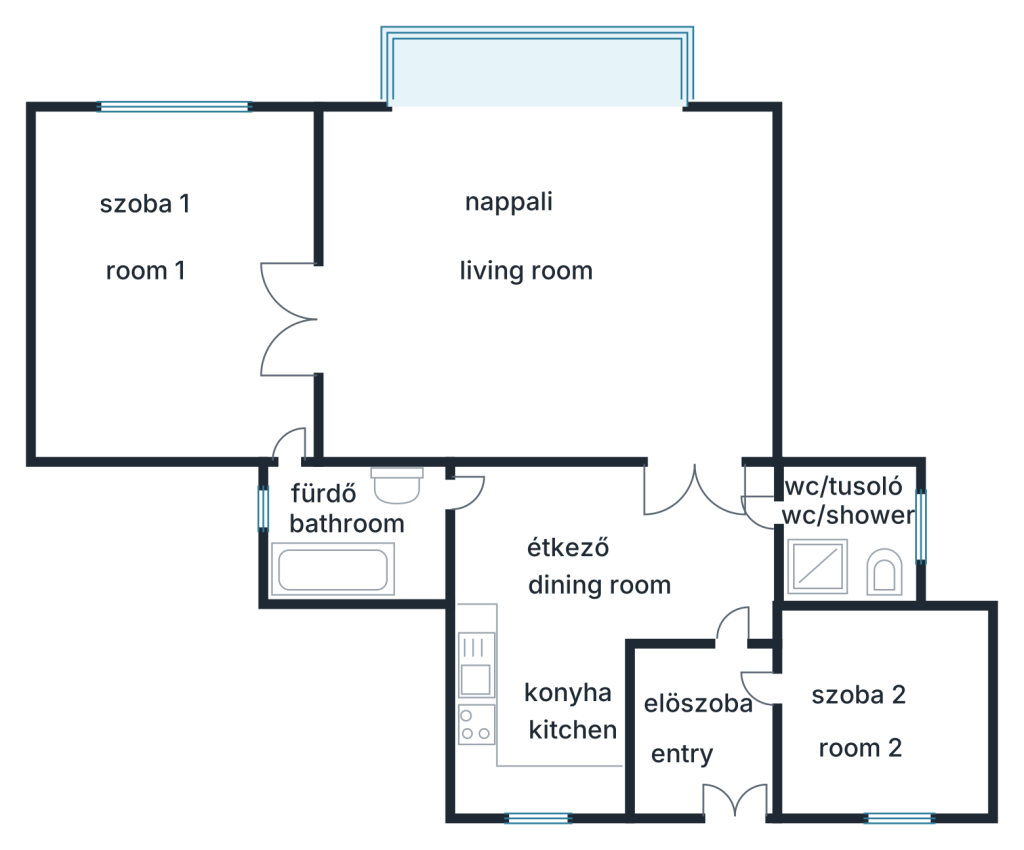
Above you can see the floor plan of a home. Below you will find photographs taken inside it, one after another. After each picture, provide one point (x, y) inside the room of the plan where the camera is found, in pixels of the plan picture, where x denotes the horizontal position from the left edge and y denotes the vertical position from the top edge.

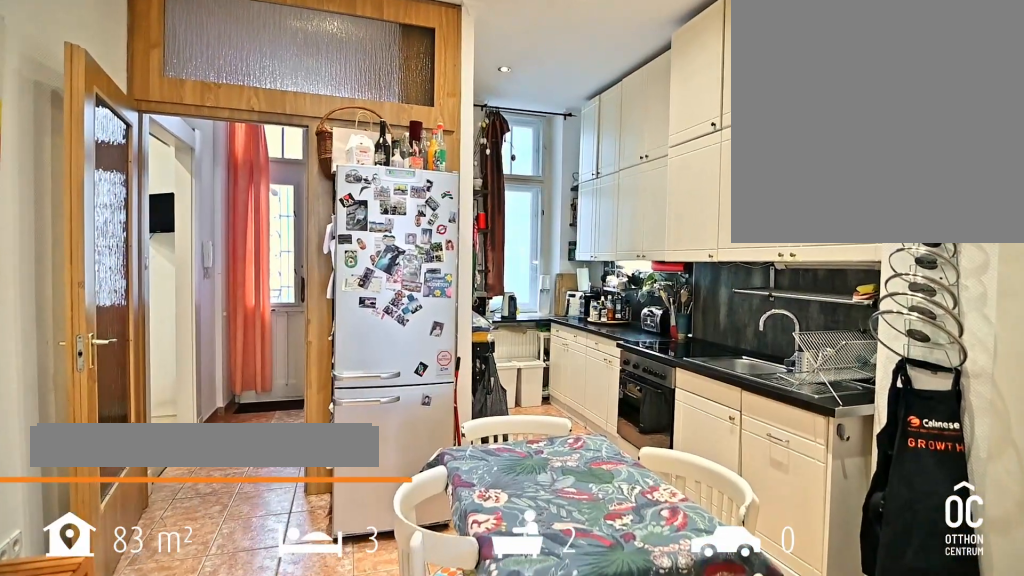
(553, 633)
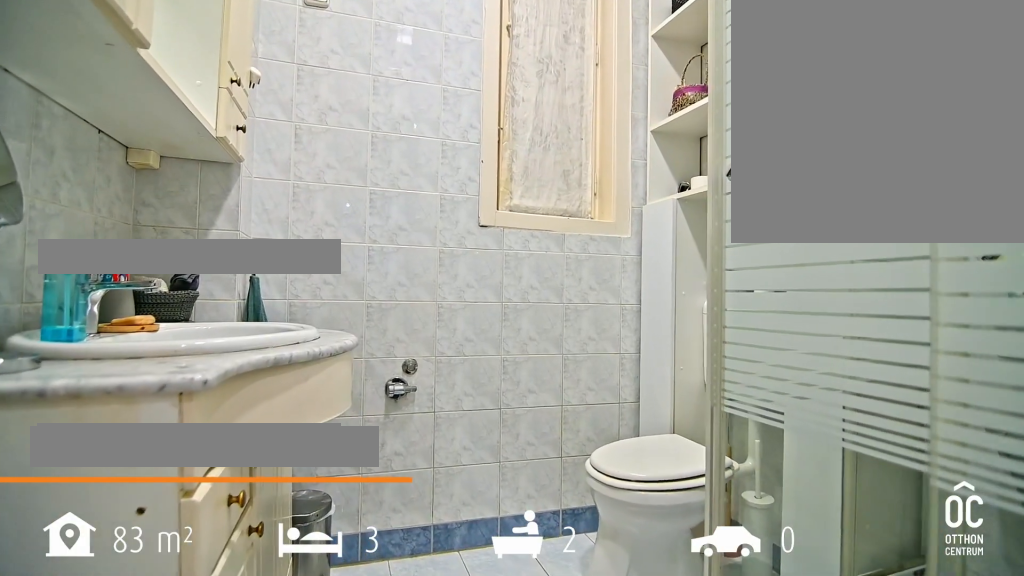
(843, 526)
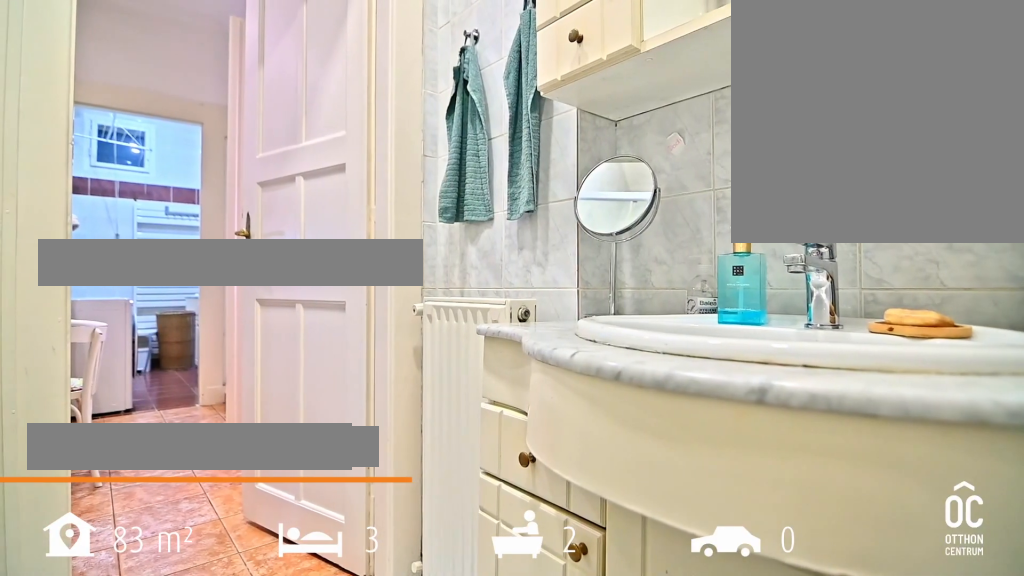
(843, 526)
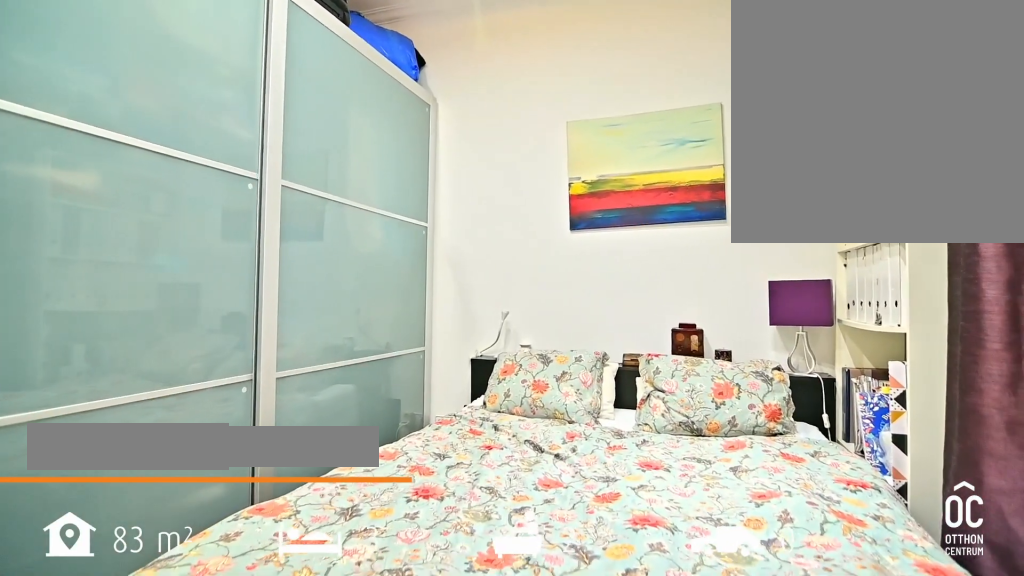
(878, 711)
